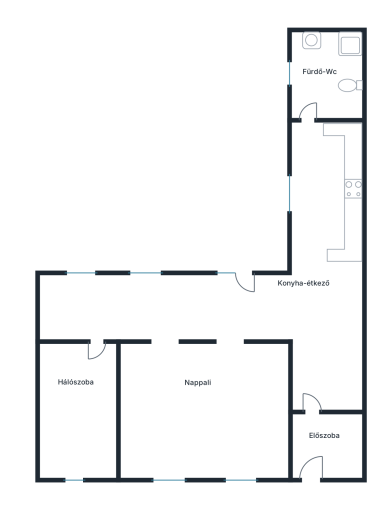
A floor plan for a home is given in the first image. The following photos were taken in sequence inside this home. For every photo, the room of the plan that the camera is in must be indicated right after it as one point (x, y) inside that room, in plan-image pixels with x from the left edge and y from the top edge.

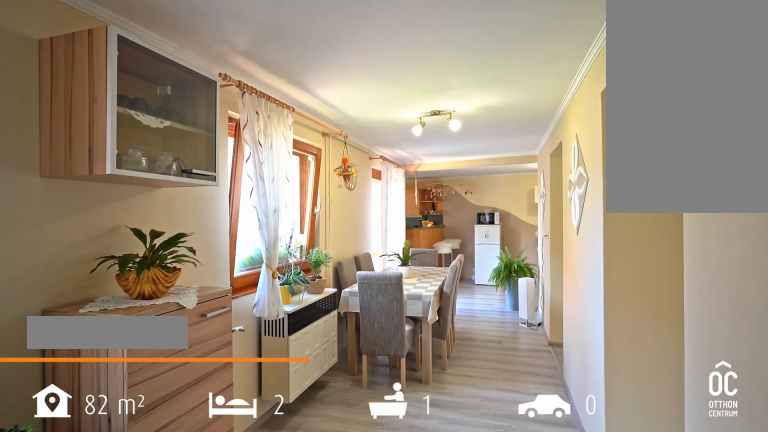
(165, 307)
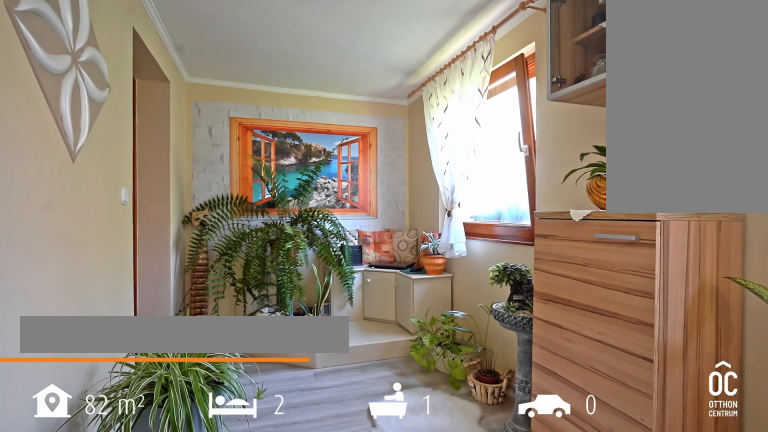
(165, 307)
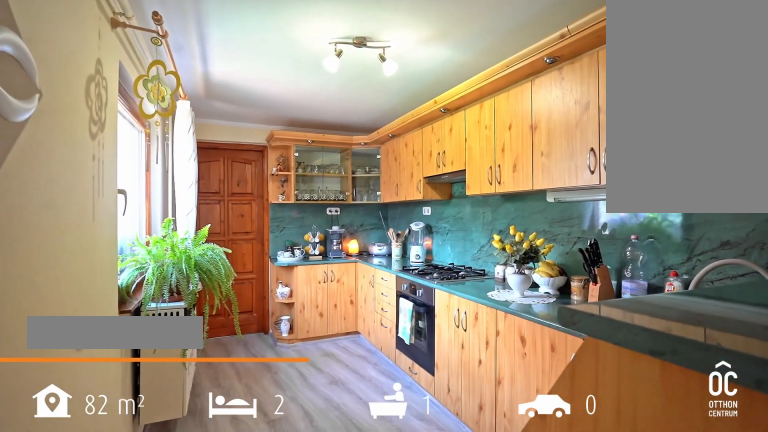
(324, 208)
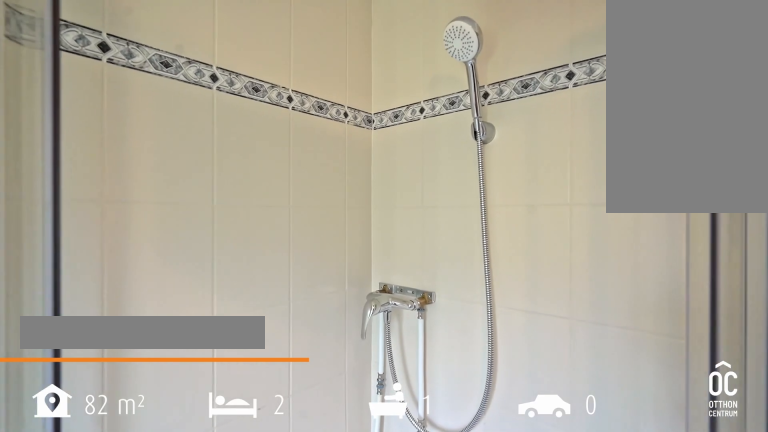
(328, 76)
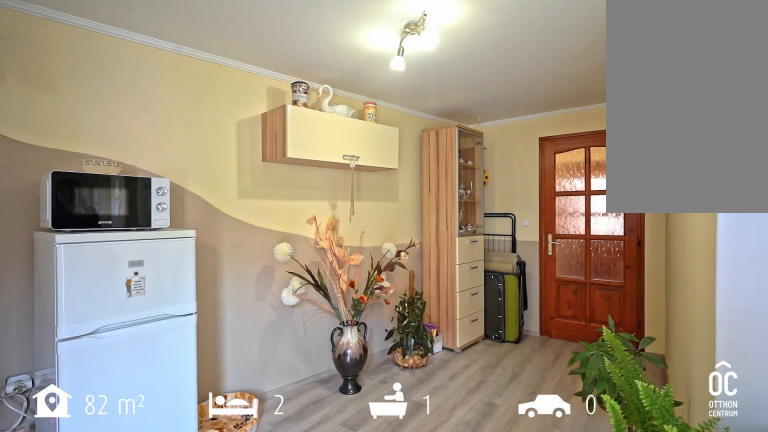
(325, 357)
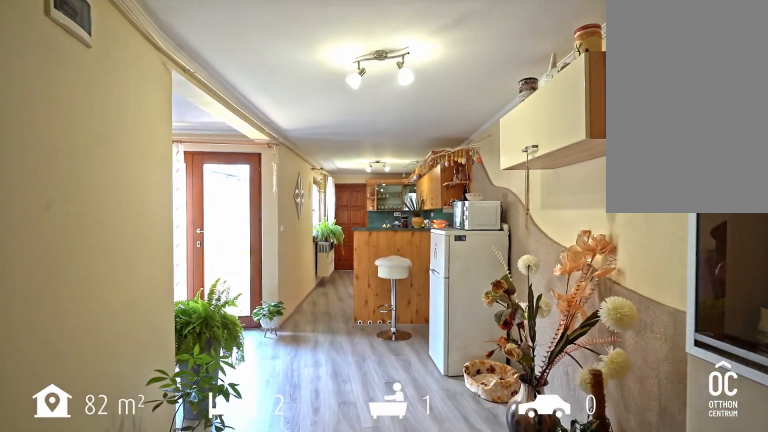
(325, 357)
